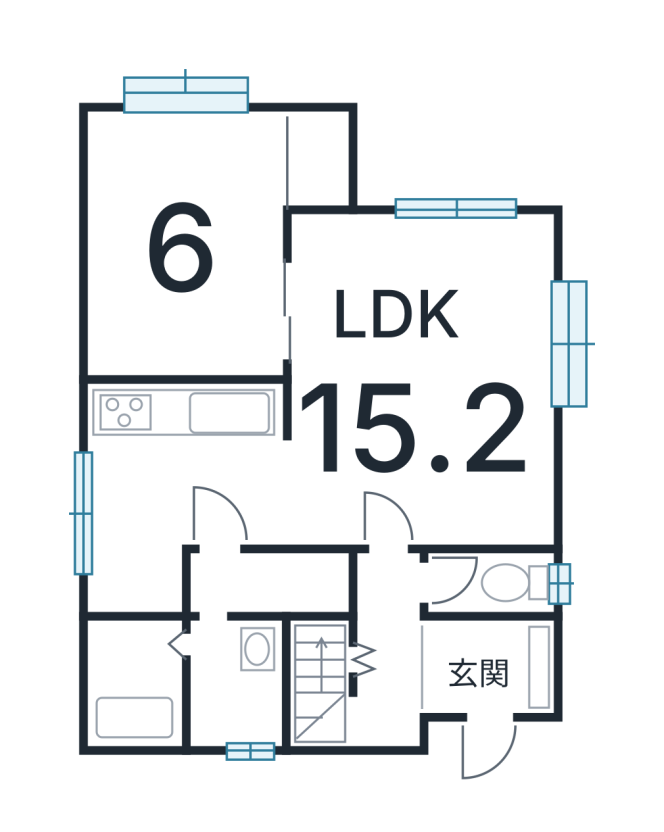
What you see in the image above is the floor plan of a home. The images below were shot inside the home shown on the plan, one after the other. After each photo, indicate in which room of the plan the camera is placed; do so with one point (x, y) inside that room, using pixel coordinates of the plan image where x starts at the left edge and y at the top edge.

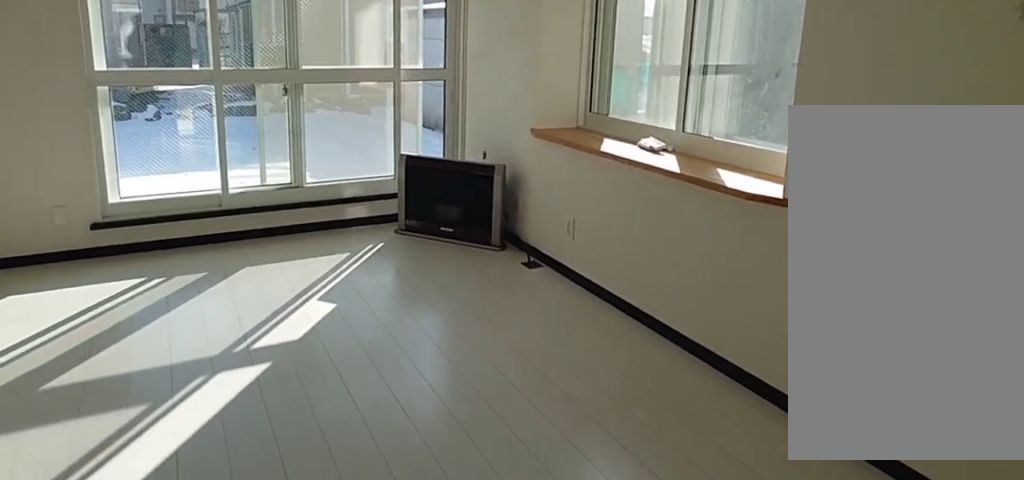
(431, 388)
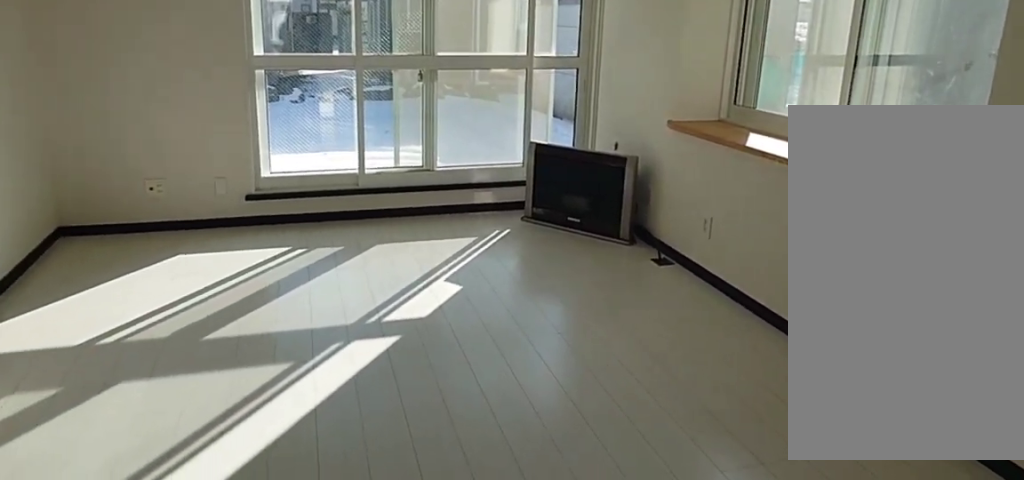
(431, 388)
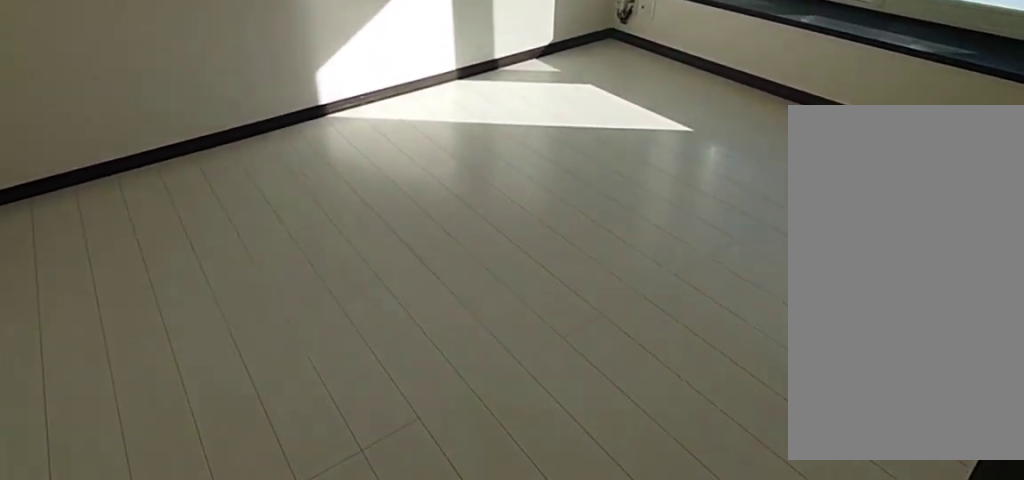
(176, 241)
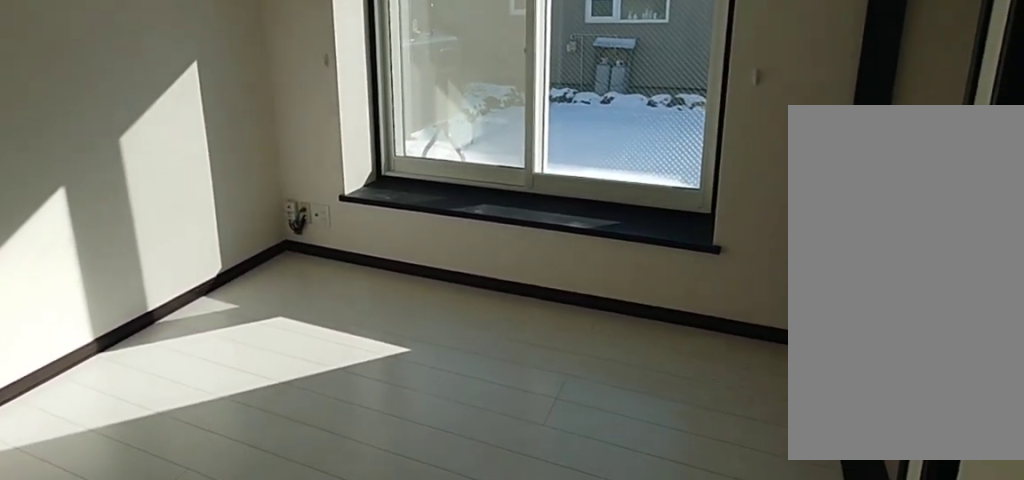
(176, 241)
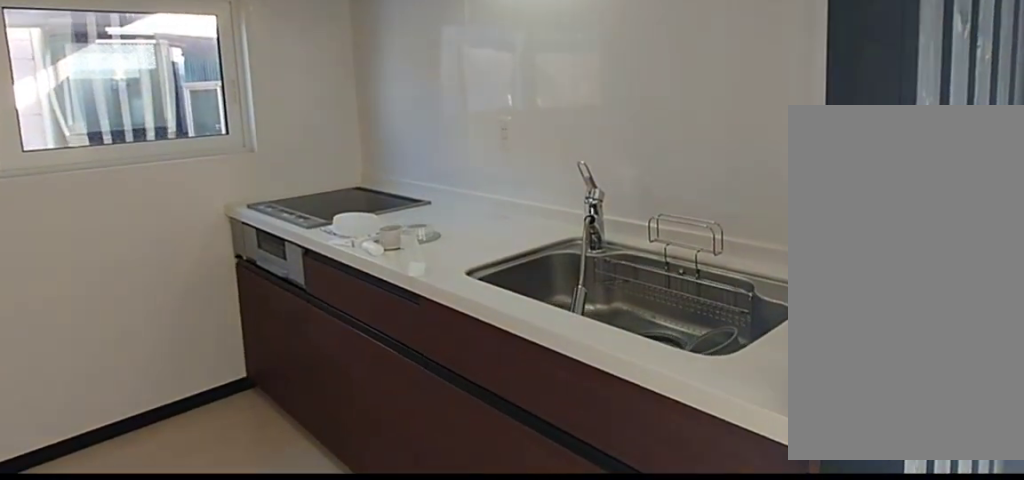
(187, 499)
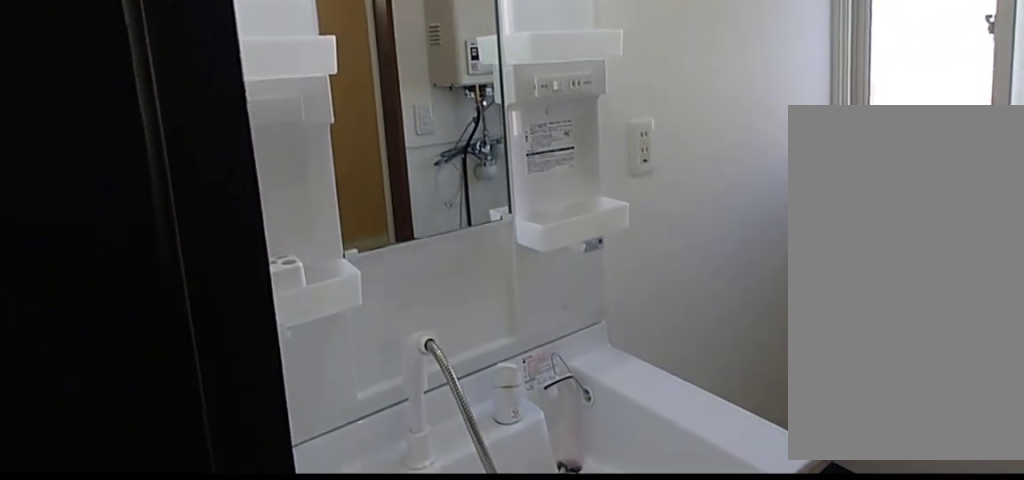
(237, 683)
